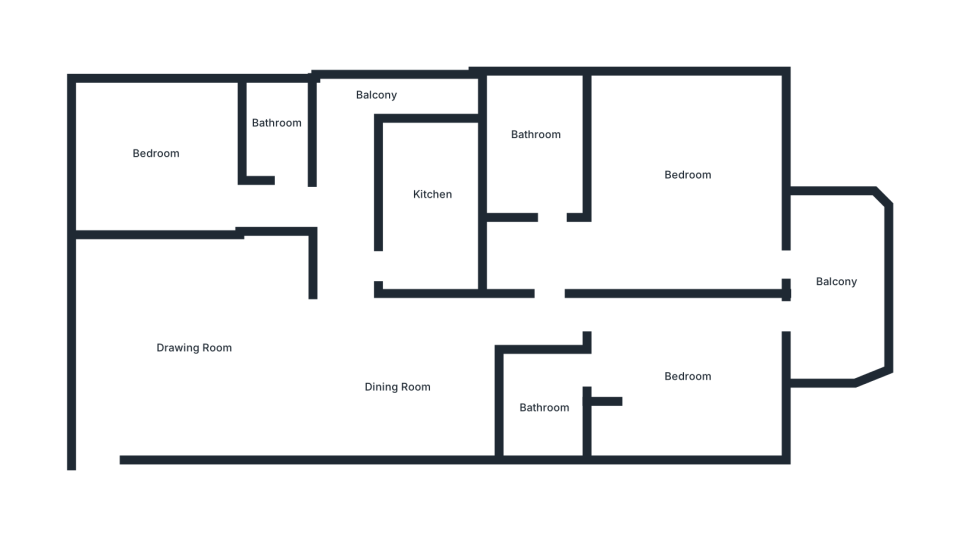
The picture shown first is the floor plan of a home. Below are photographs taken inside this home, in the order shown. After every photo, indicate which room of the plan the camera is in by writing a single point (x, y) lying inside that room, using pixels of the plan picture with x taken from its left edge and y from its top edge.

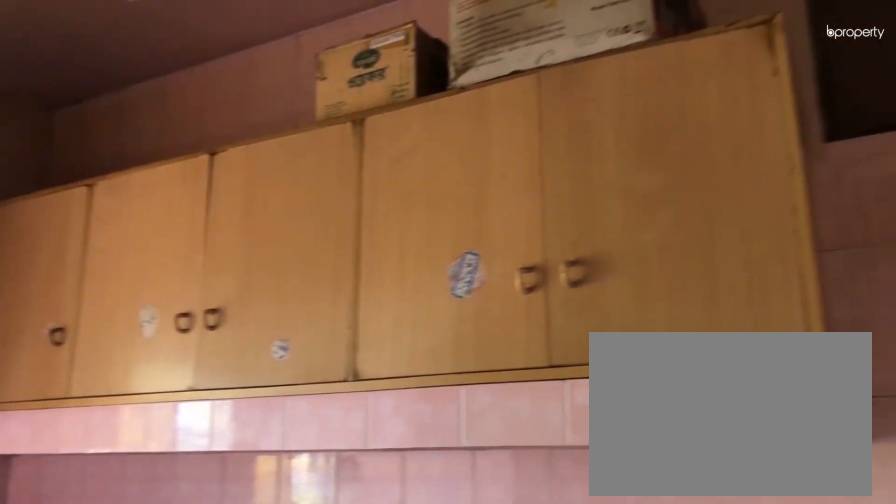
(428, 196)
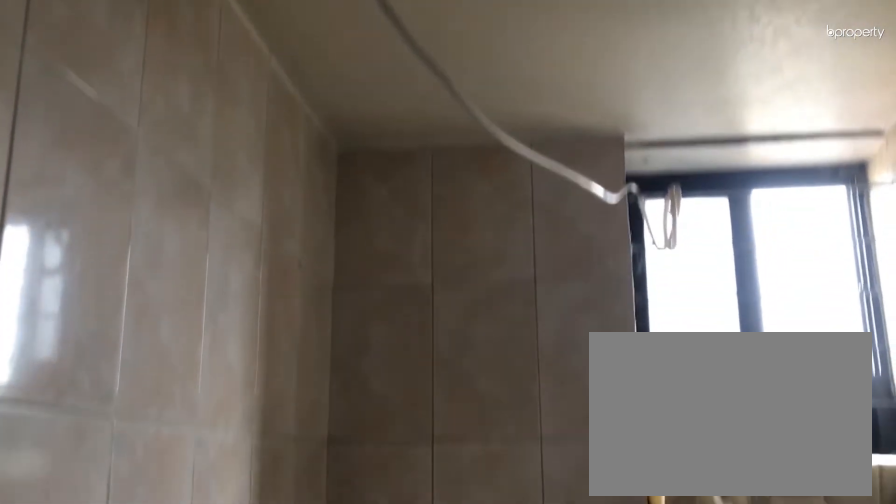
(274, 129)
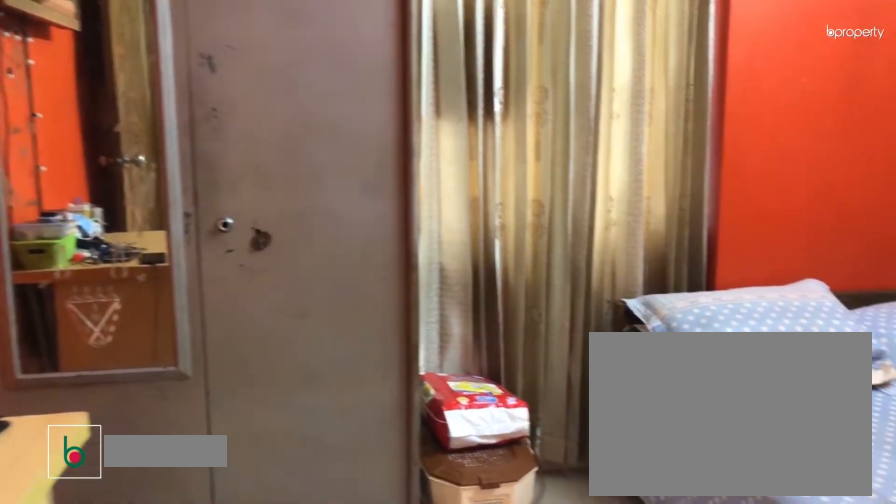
(157, 165)
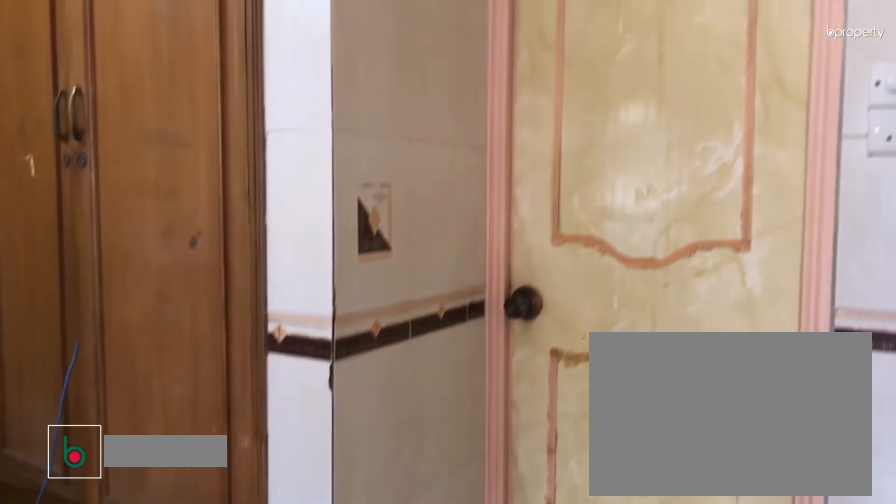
(683, 376)
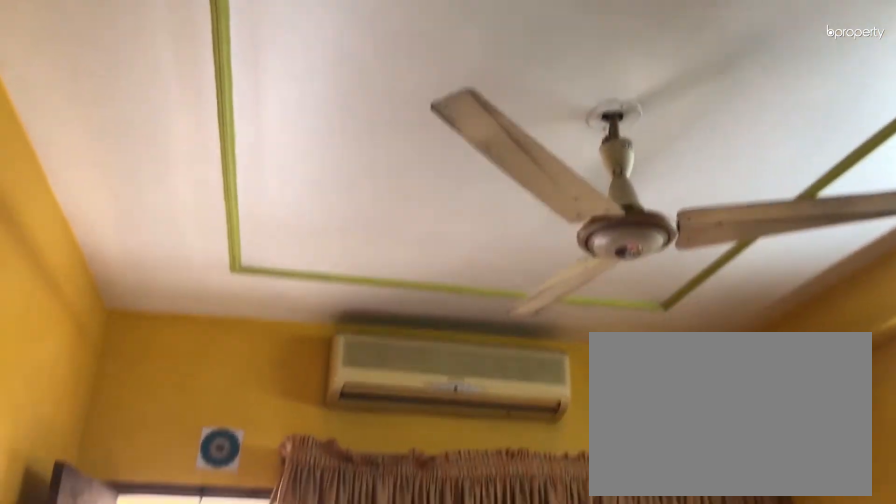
(683, 376)
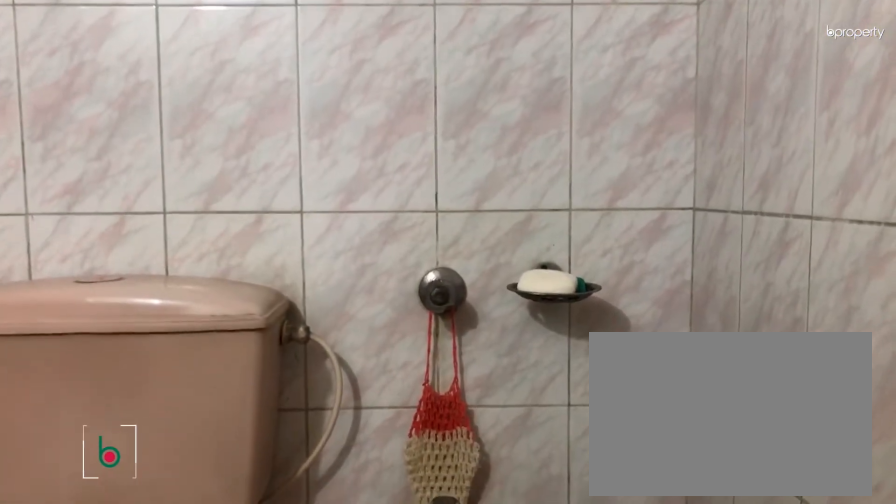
(542, 406)
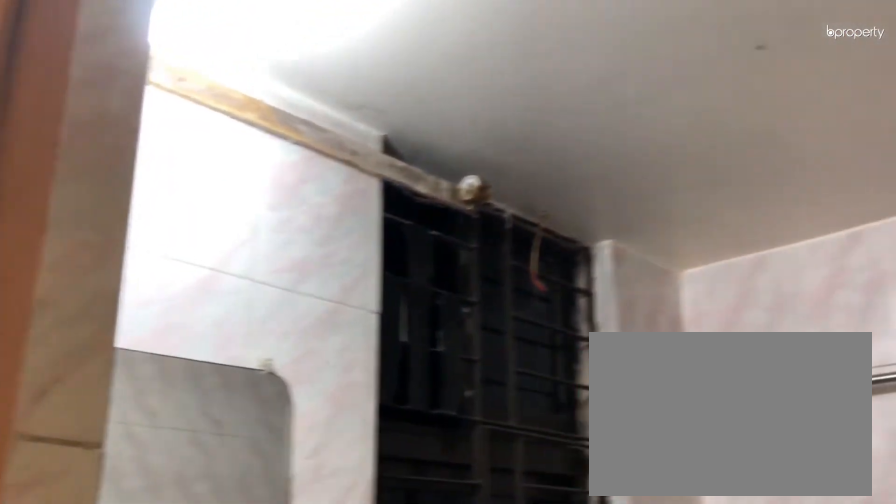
(542, 406)
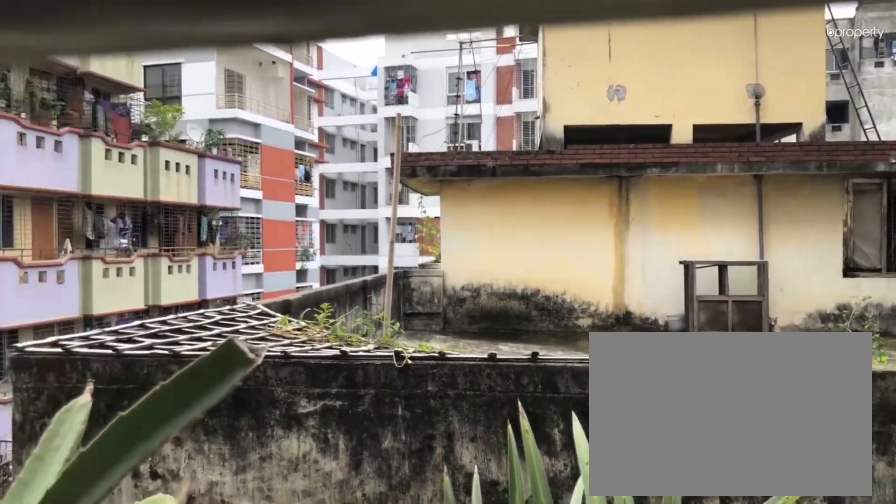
(835, 288)
